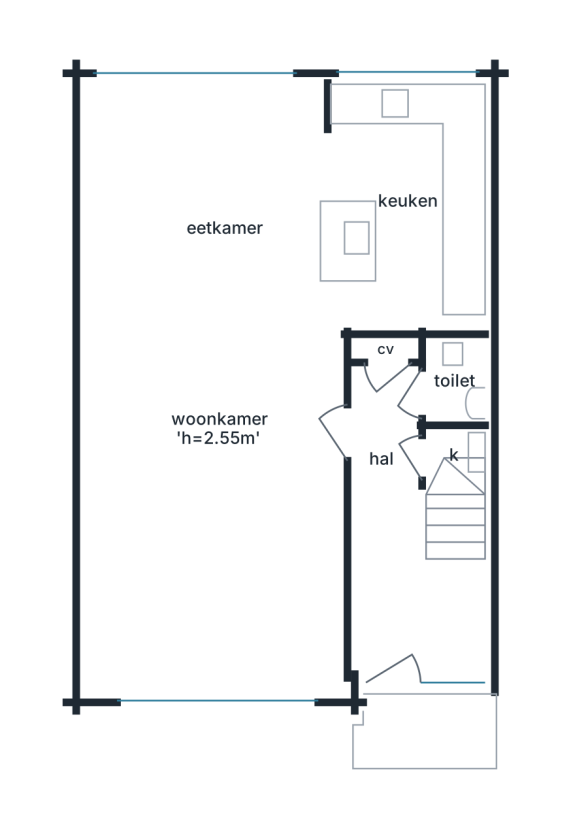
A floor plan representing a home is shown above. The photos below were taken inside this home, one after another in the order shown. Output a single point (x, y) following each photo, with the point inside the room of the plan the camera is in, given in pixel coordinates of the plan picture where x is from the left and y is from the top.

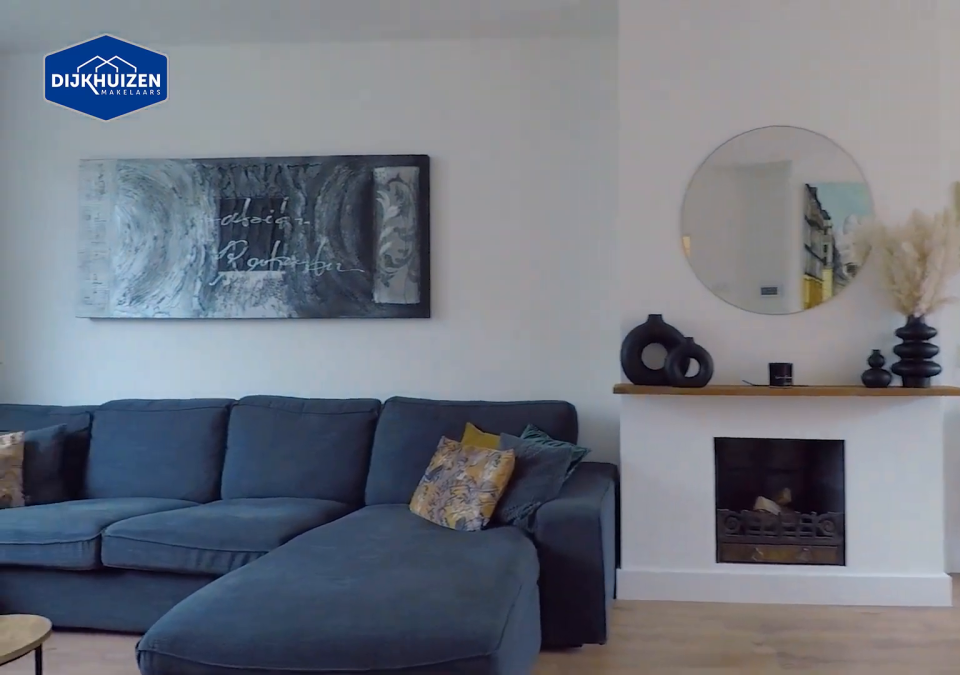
(204, 417)
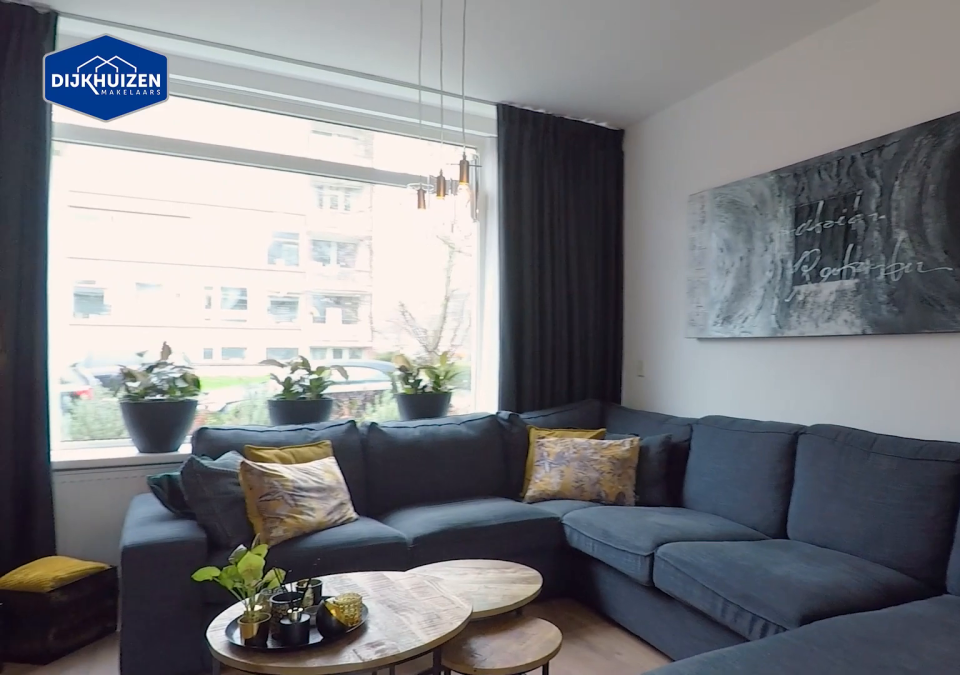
(204, 417)
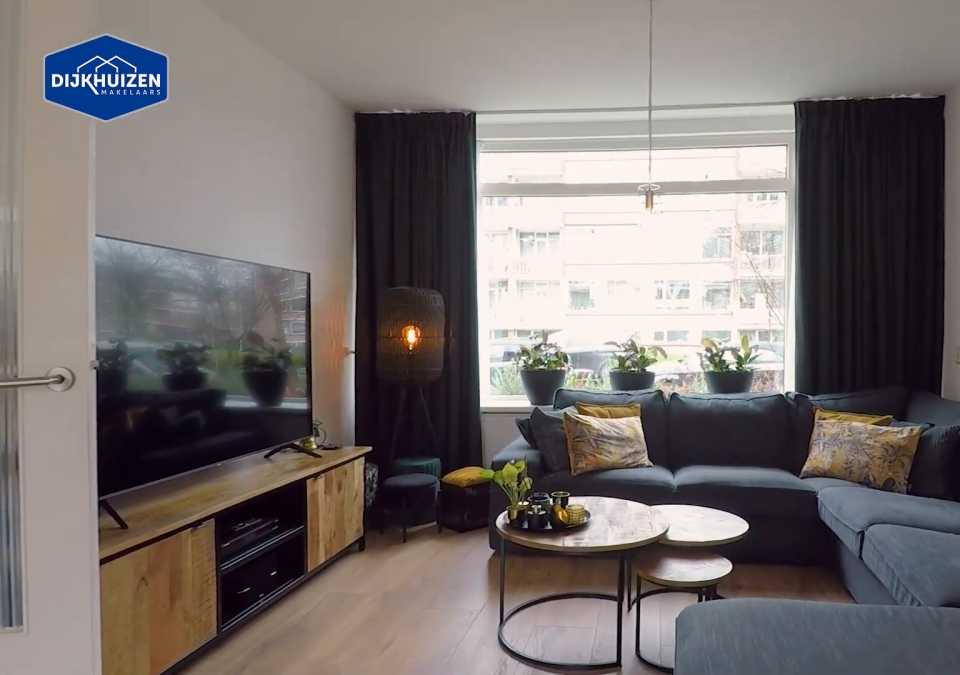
(204, 417)
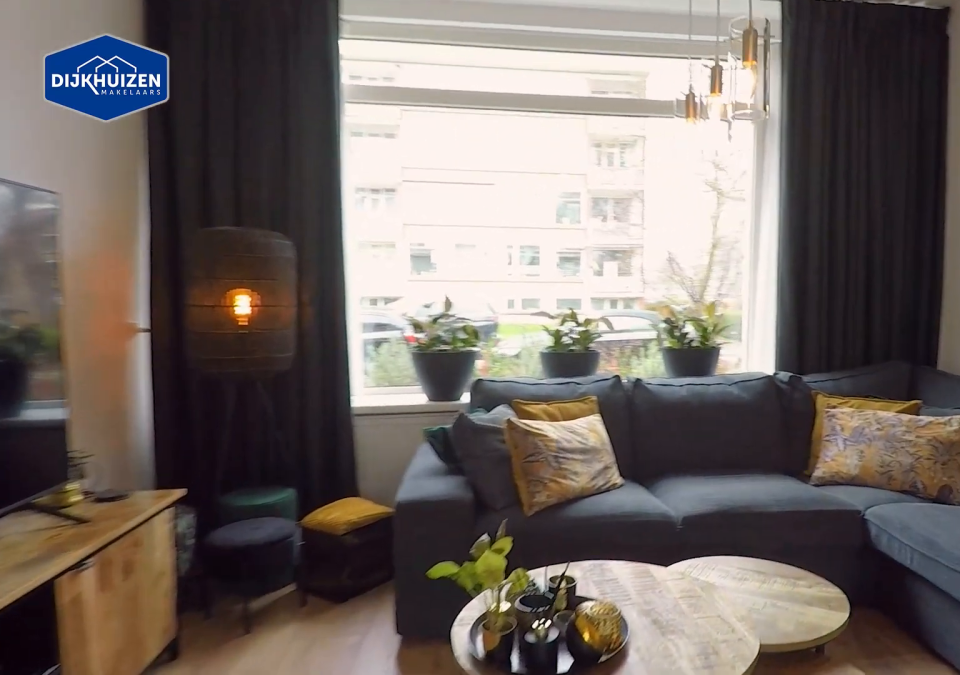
(204, 417)
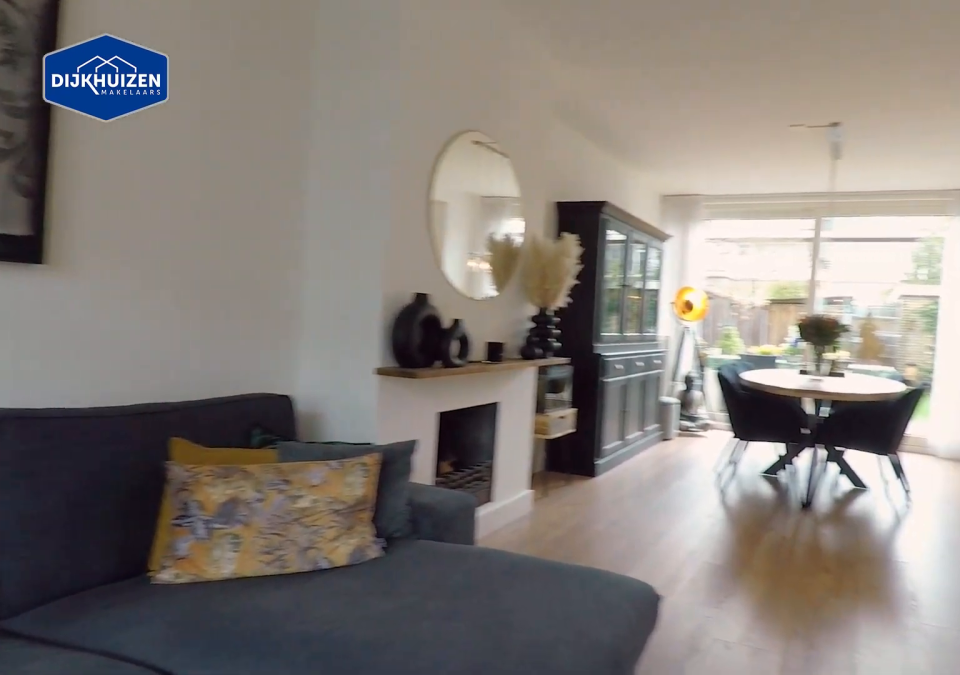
(204, 417)
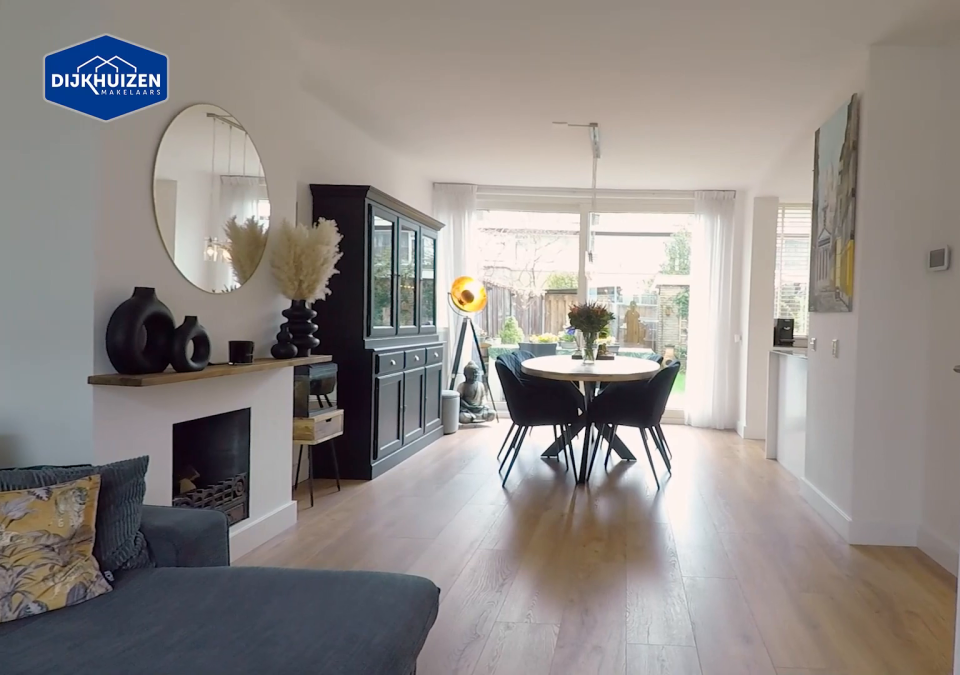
(204, 417)
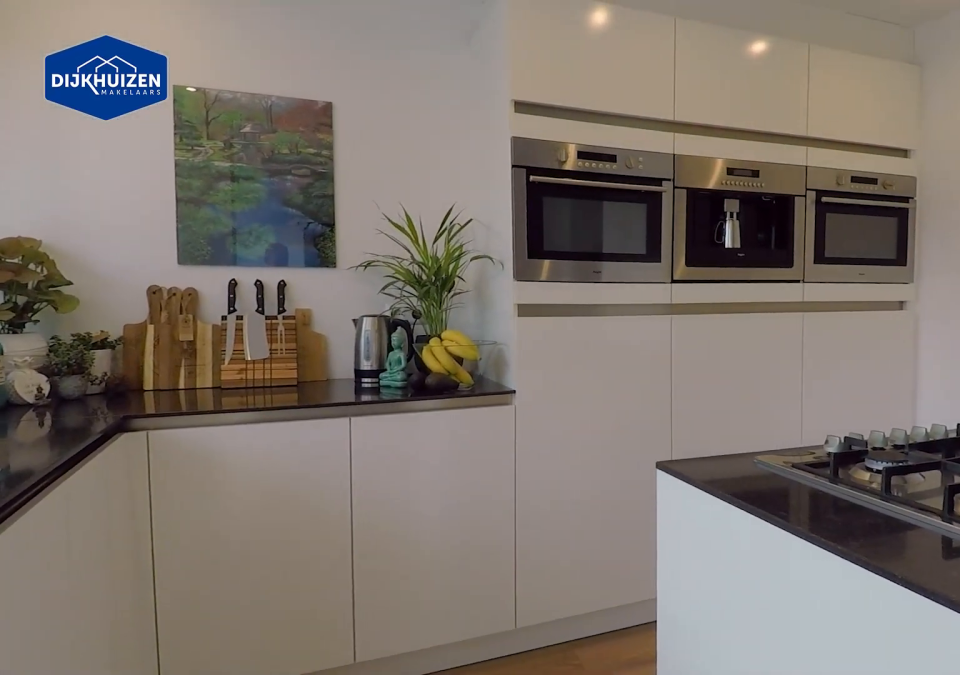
(402, 206)
